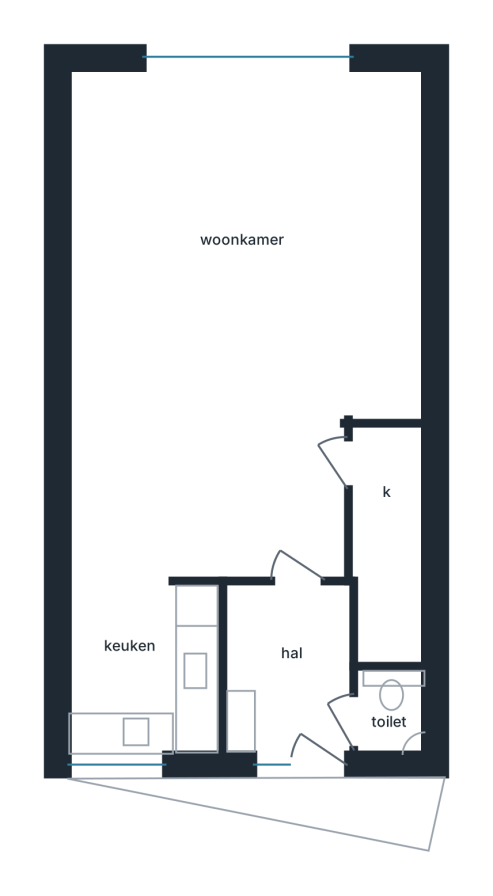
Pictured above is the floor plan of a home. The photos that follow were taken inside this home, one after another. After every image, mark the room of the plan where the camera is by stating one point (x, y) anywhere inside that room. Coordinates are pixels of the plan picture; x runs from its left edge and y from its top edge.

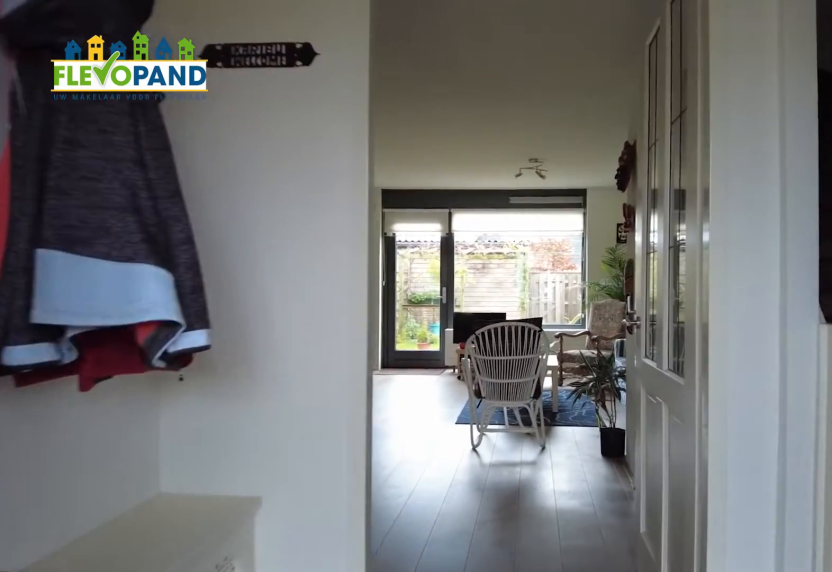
(295, 666)
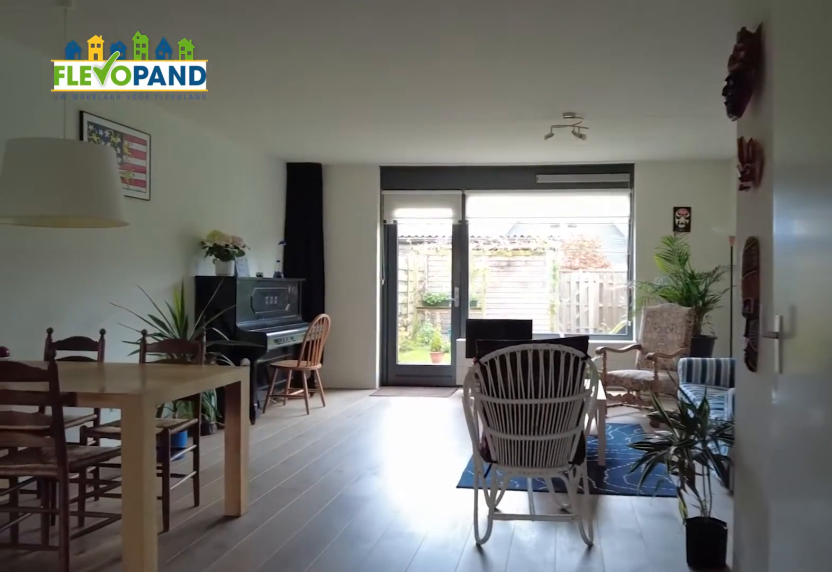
(277, 308)
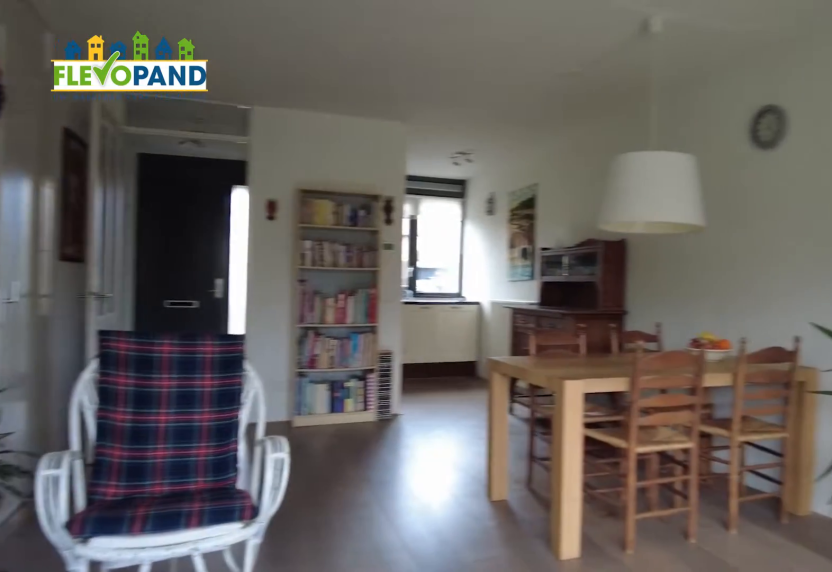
(277, 308)
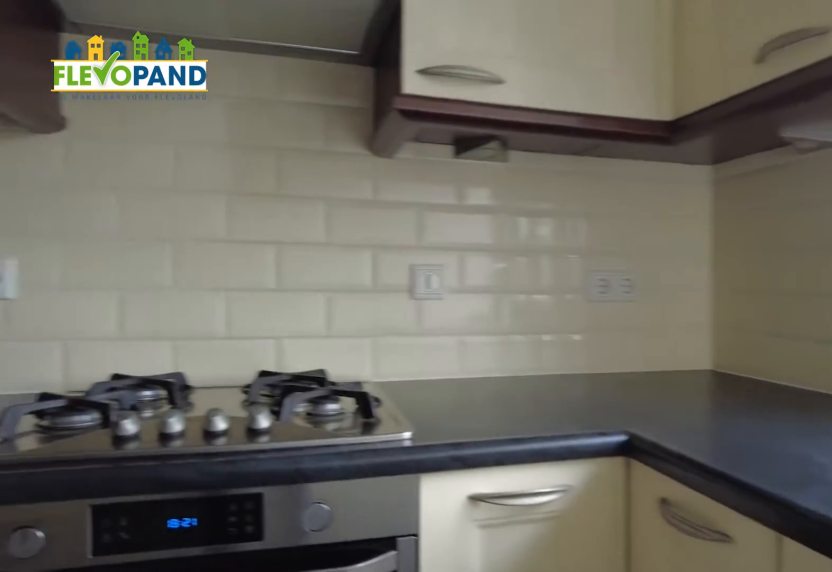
(141, 670)
